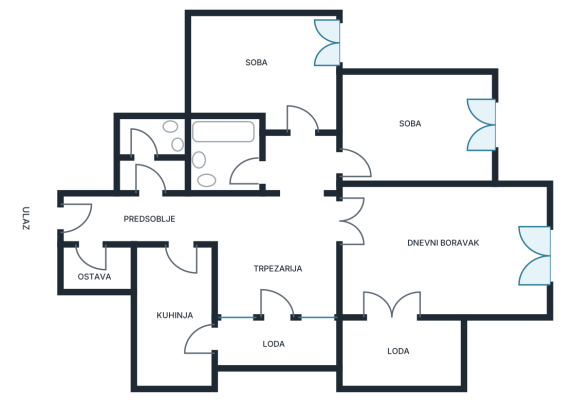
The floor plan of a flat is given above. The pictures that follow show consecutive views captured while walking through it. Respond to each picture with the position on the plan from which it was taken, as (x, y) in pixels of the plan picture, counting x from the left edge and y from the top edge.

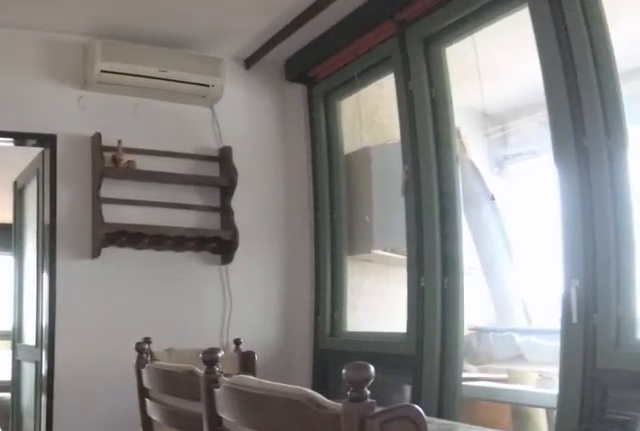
(205, 215)
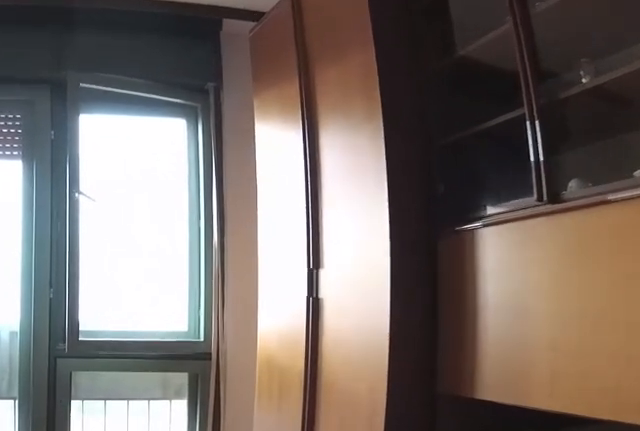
(414, 239)
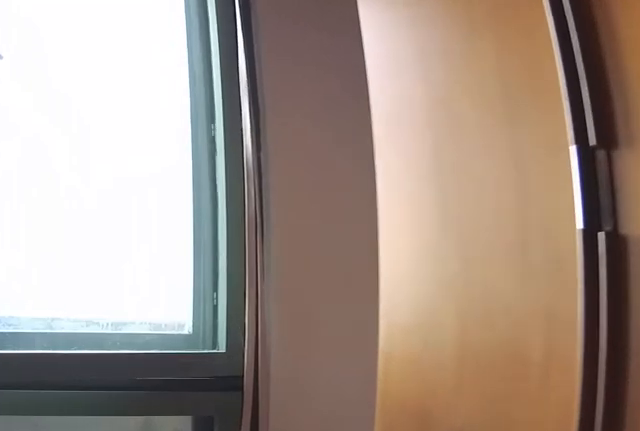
(466, 249)
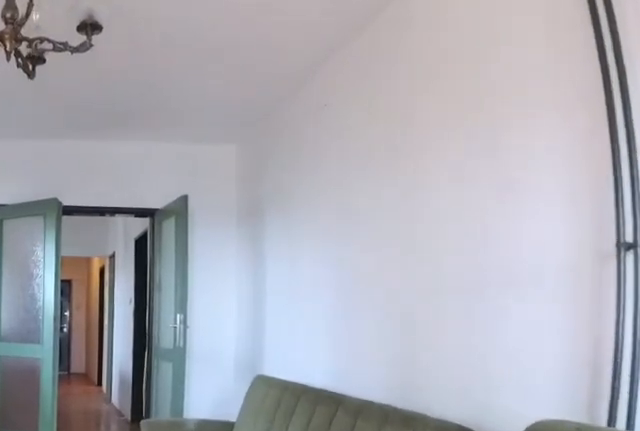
(513, 256)
